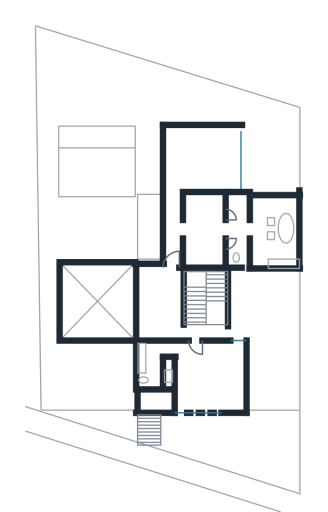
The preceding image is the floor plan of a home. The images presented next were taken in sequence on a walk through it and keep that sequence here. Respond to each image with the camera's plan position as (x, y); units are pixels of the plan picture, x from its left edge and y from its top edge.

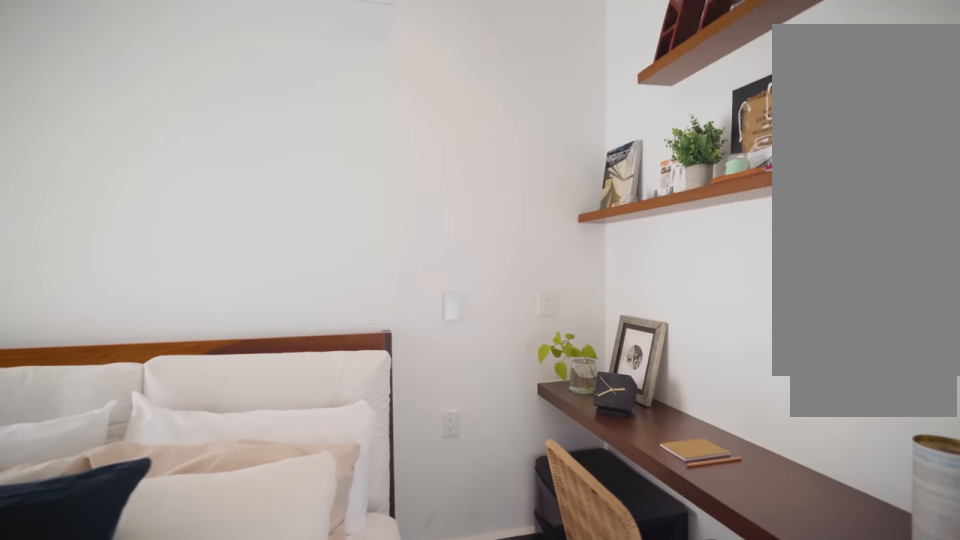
(198, 380)
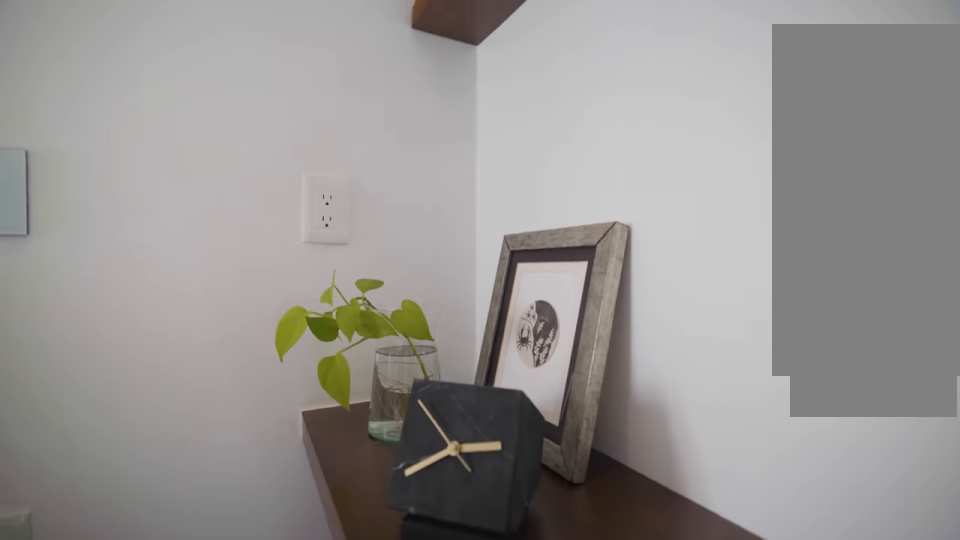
(222, 396)
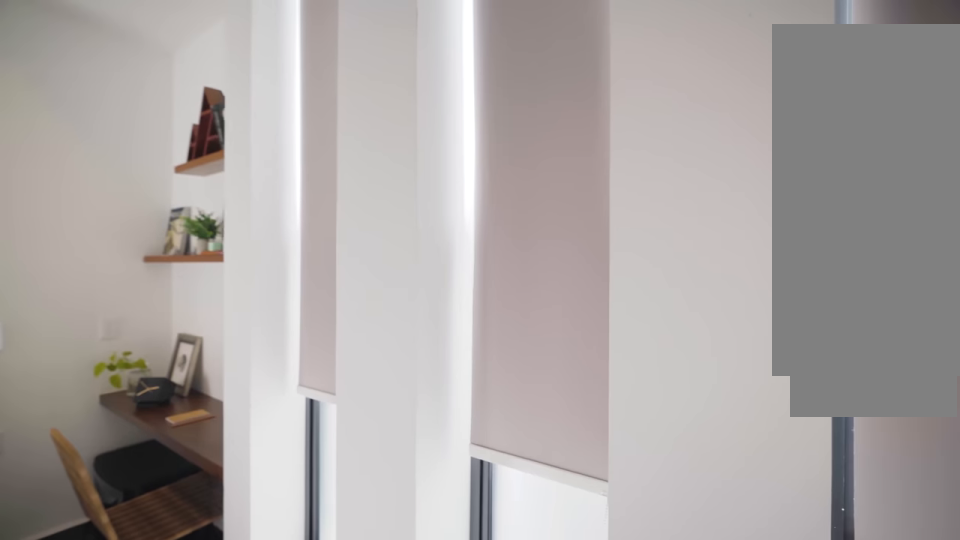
(192, 394)
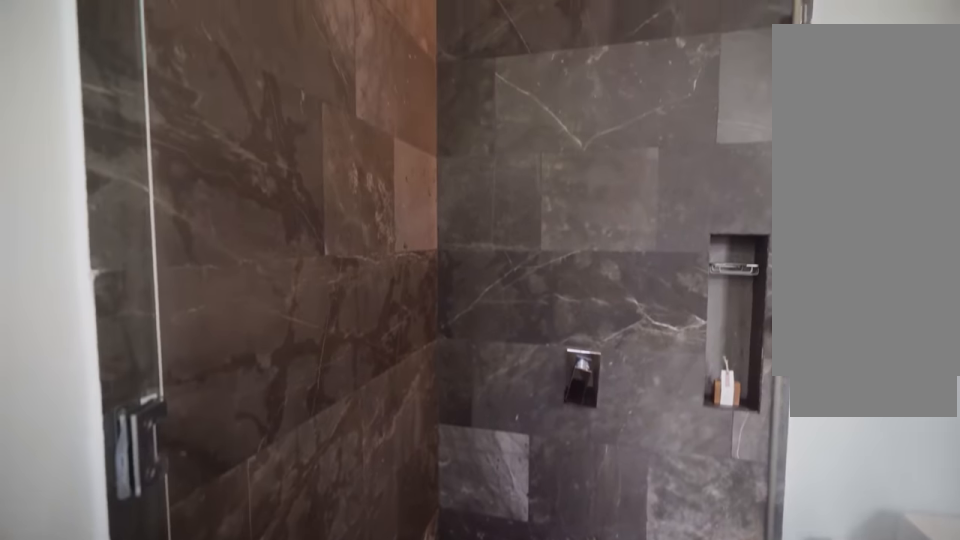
(148, 365)
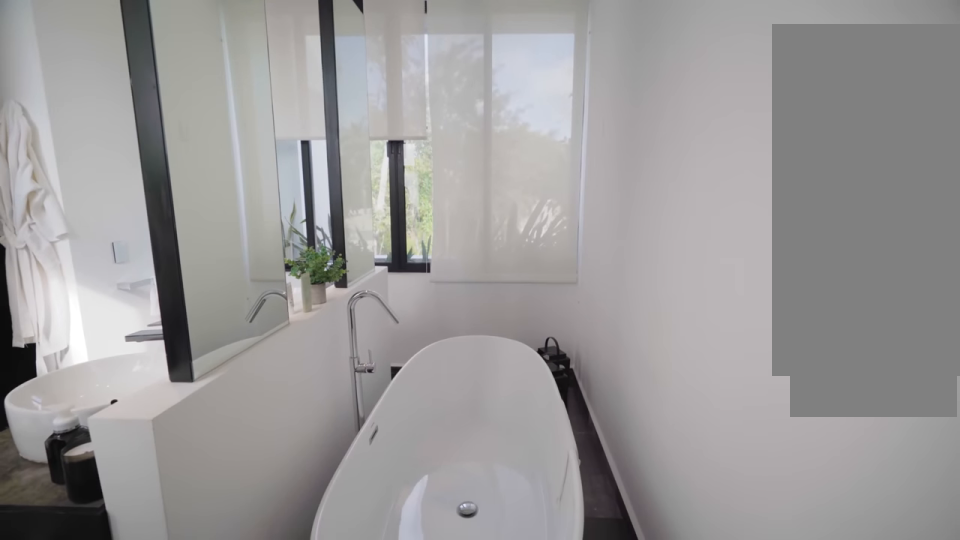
(284, 256)
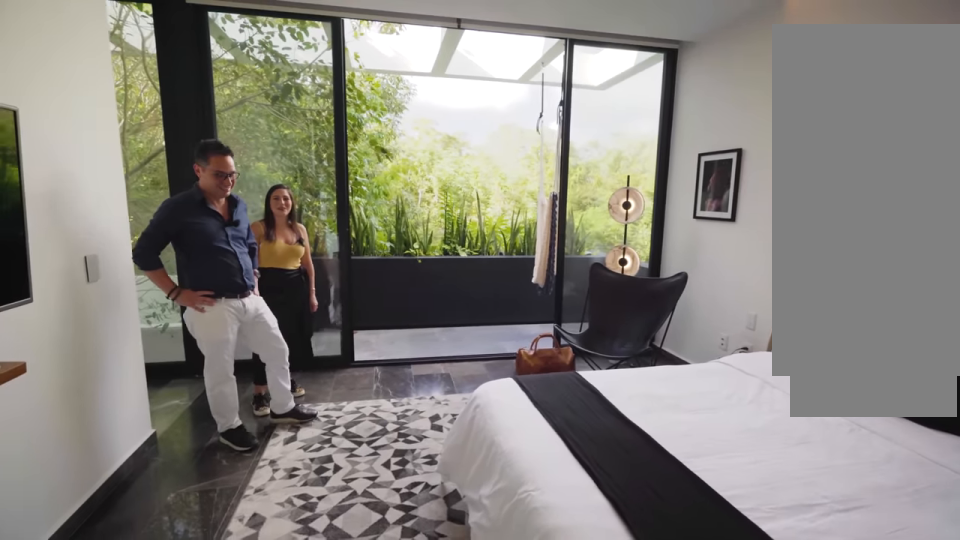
(226, 171)
